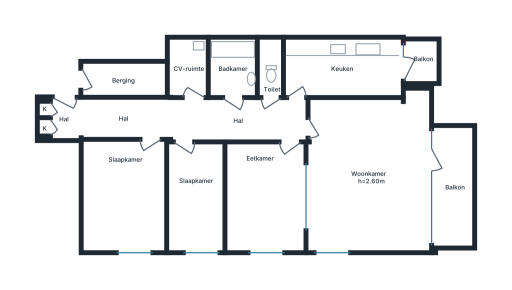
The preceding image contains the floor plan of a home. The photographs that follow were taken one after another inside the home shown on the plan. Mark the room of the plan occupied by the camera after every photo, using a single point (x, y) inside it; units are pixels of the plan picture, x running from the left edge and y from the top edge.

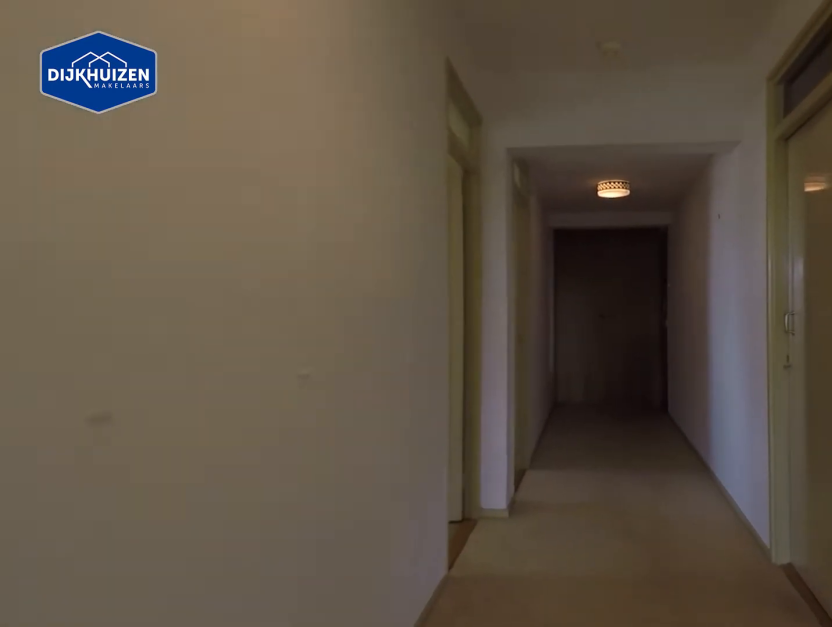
(185, 119)
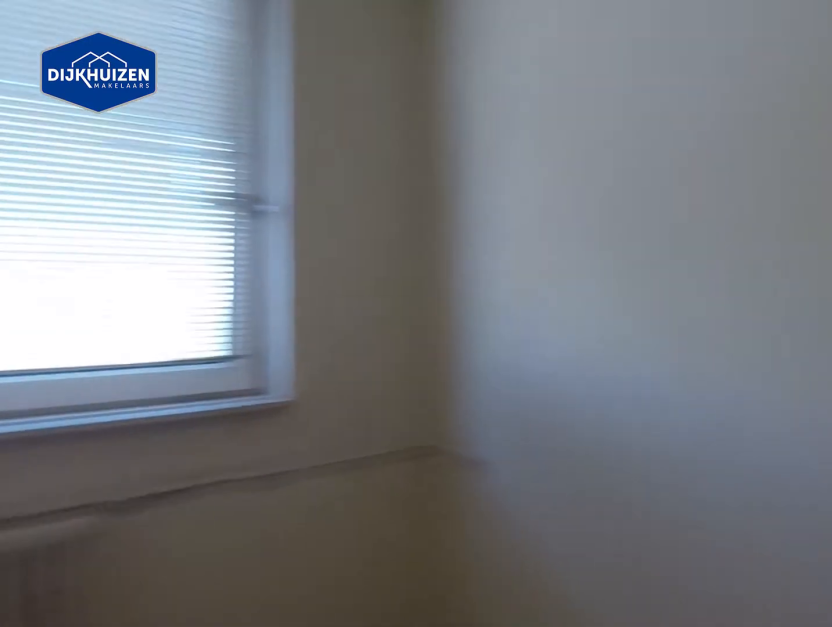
(197, 197)
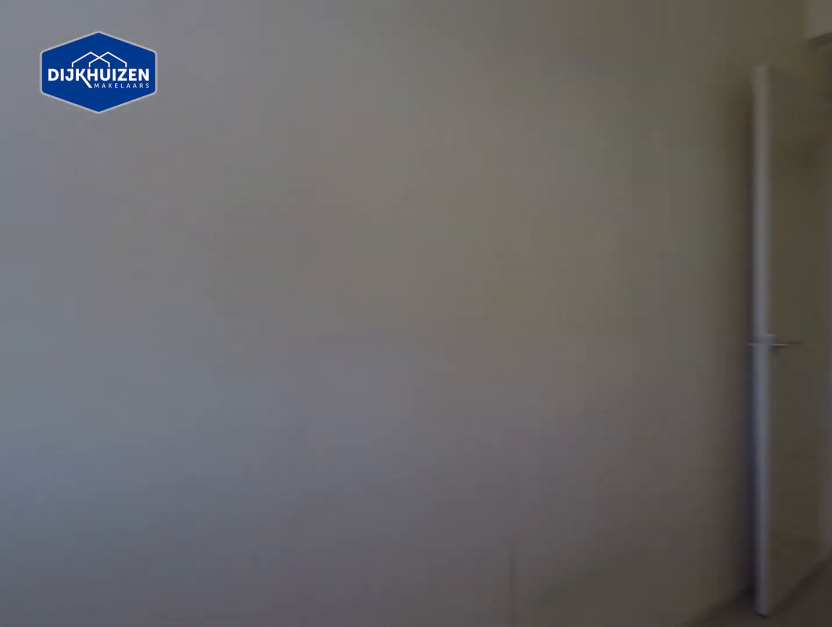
(197, 197)
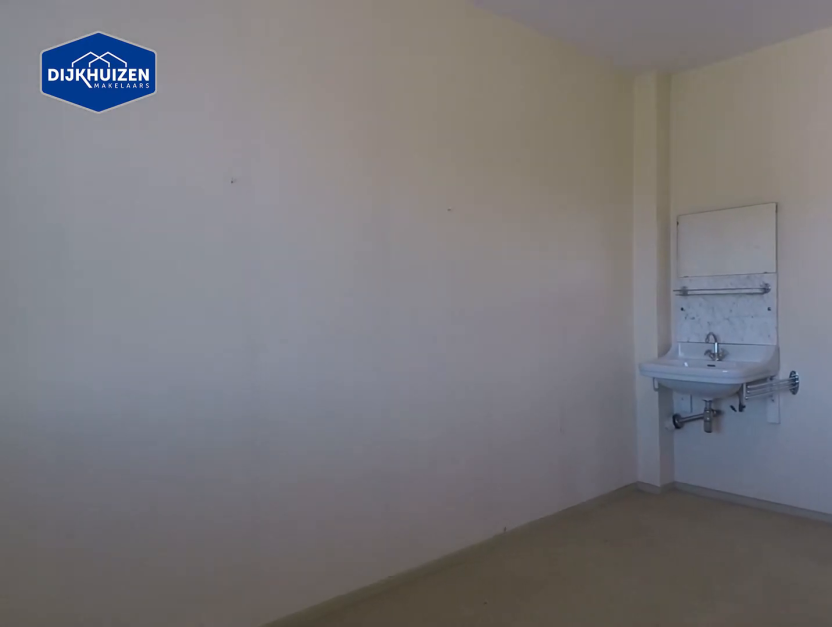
(122, 194)
